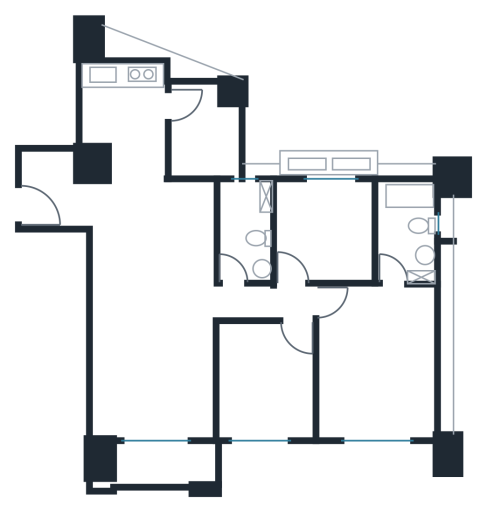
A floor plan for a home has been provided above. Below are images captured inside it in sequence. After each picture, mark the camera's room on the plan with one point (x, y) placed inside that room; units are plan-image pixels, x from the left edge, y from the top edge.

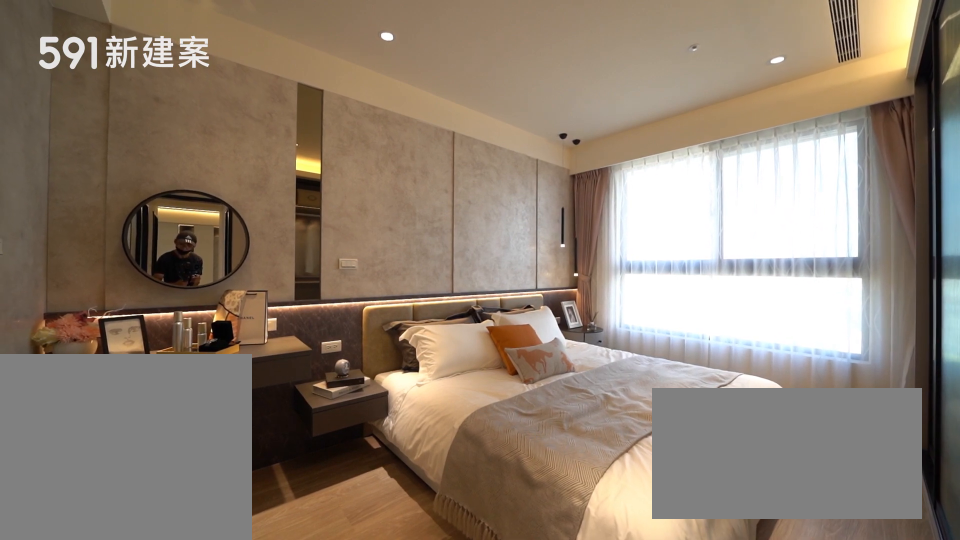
(377, 365)
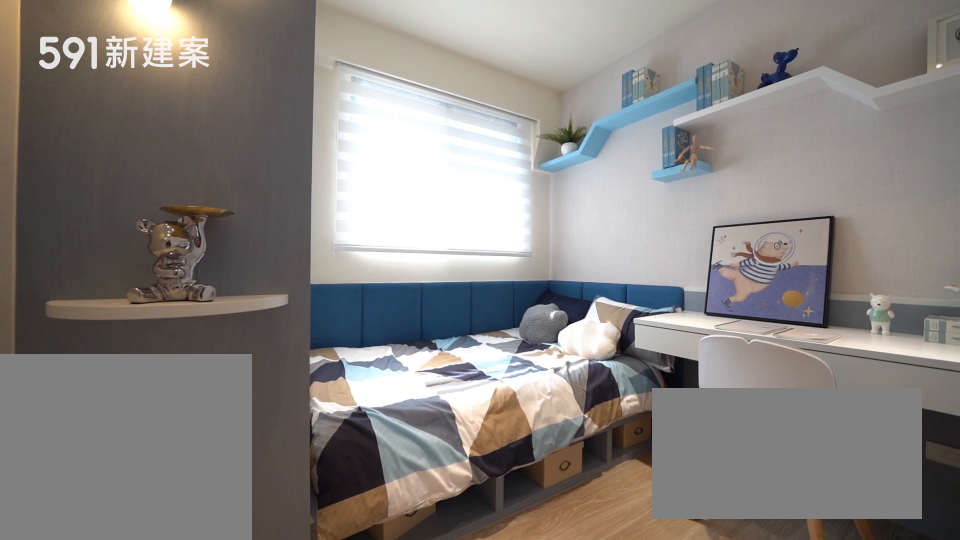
(327, 230)
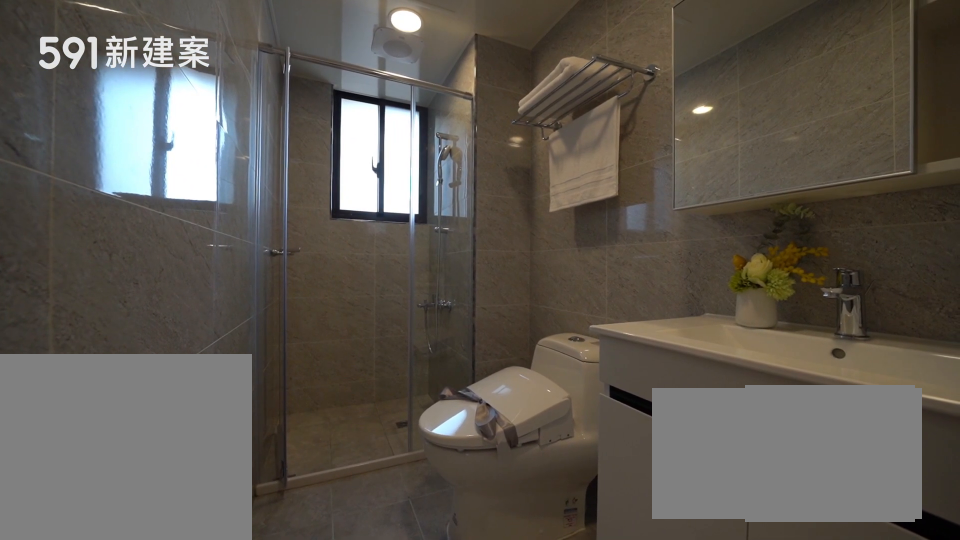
(246, 232)
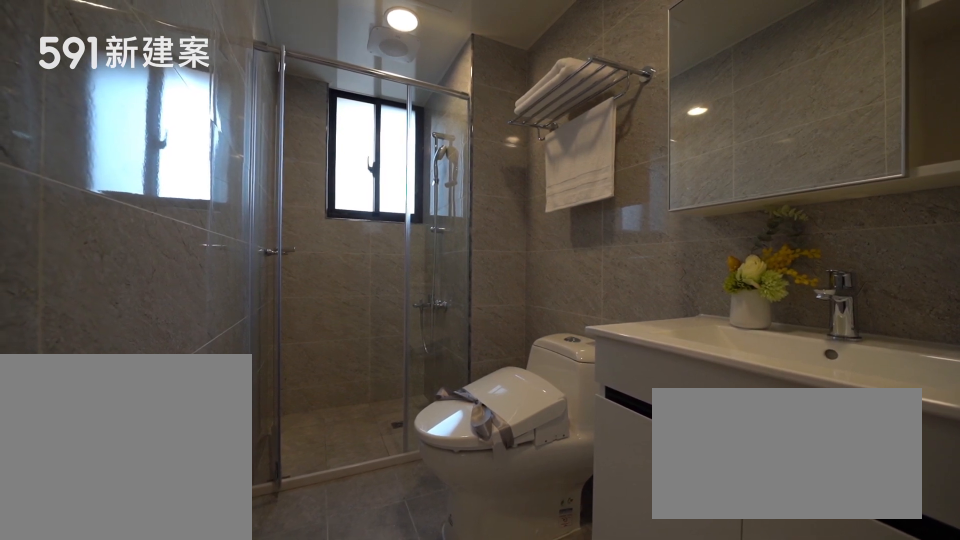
(246, 232)
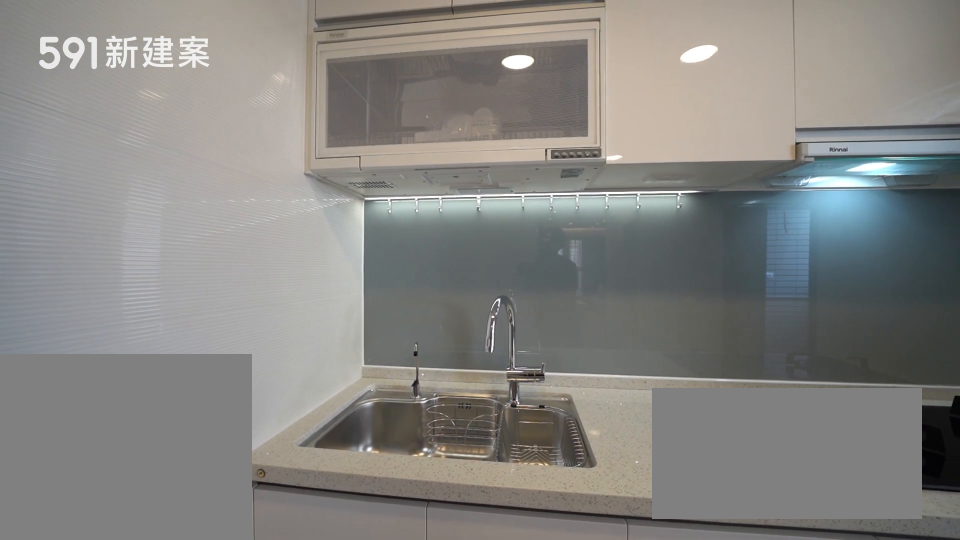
(124, 111)
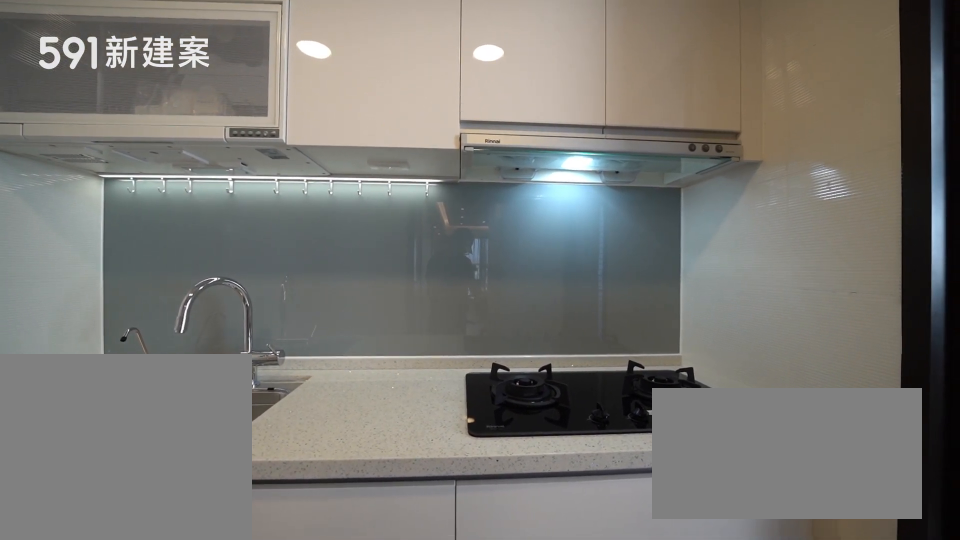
(124, 111)
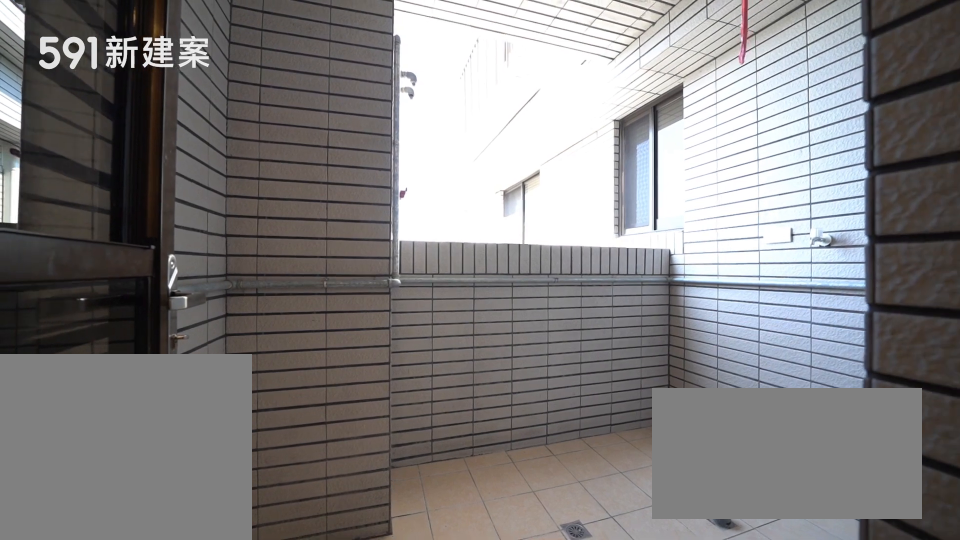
(206, 133)
